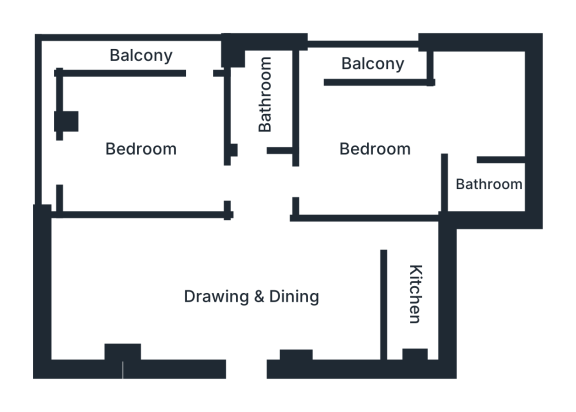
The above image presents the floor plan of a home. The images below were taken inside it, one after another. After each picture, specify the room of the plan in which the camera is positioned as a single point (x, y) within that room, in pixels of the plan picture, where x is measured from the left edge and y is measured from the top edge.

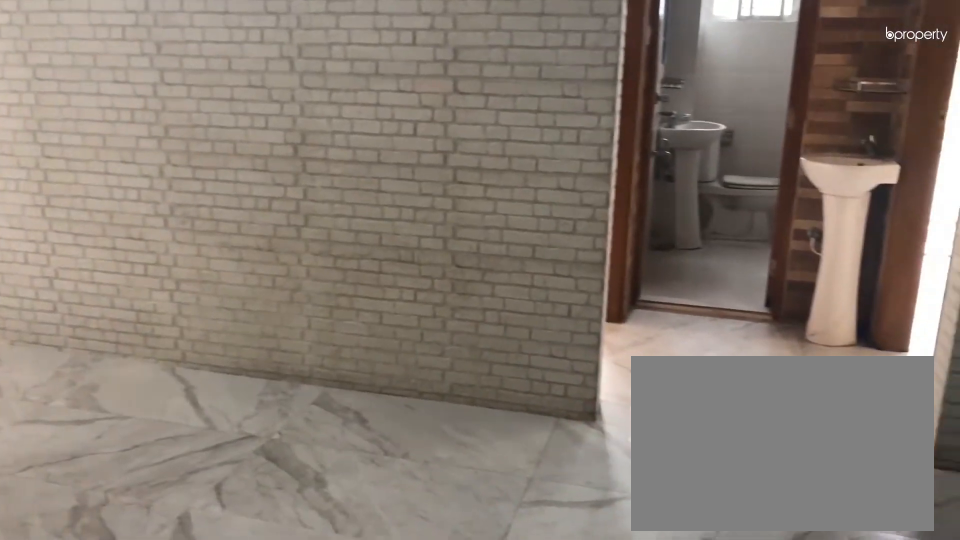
(252, 298)
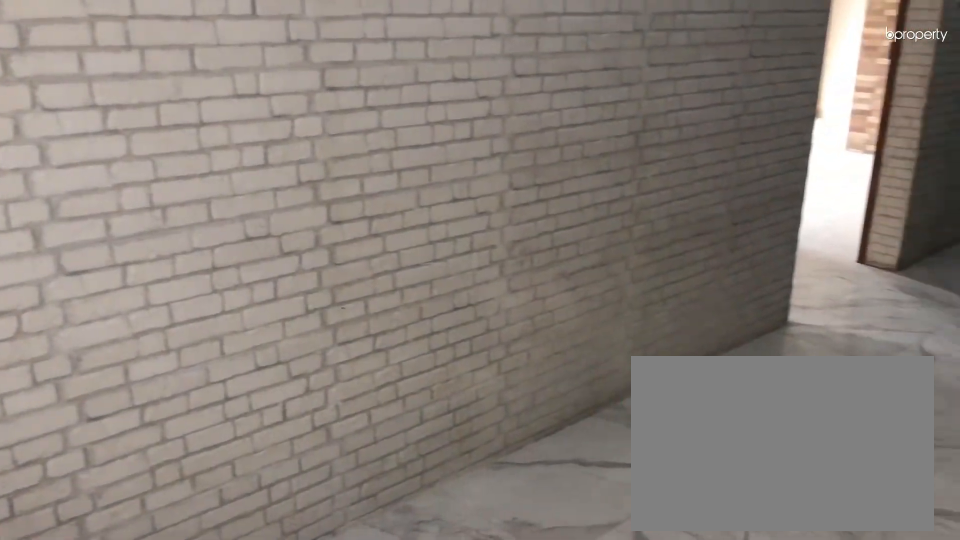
(252, 298)
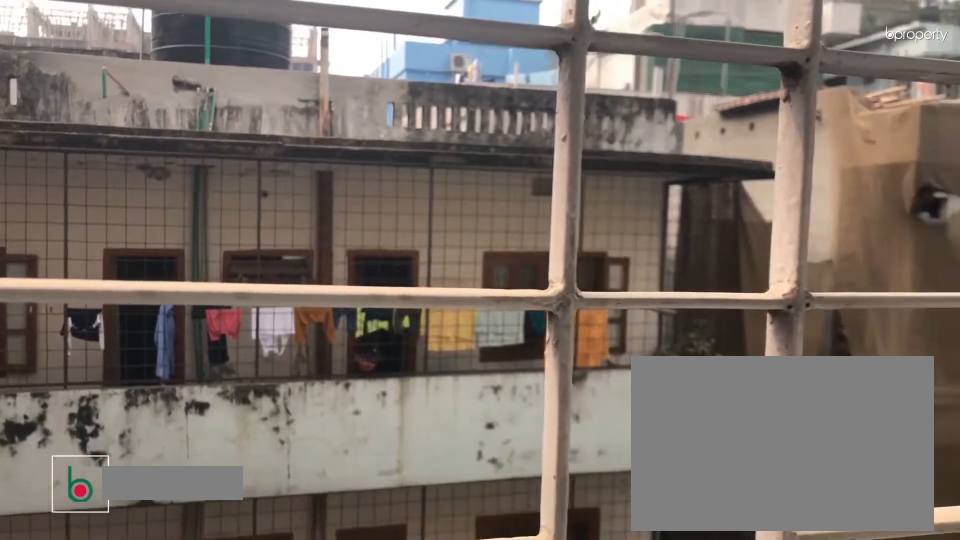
(371, 62)
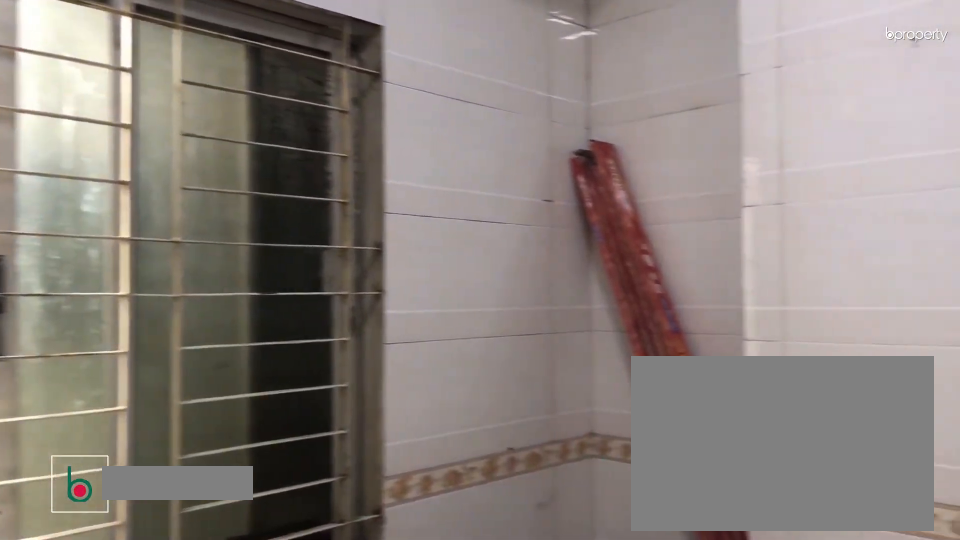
(416, 298)
